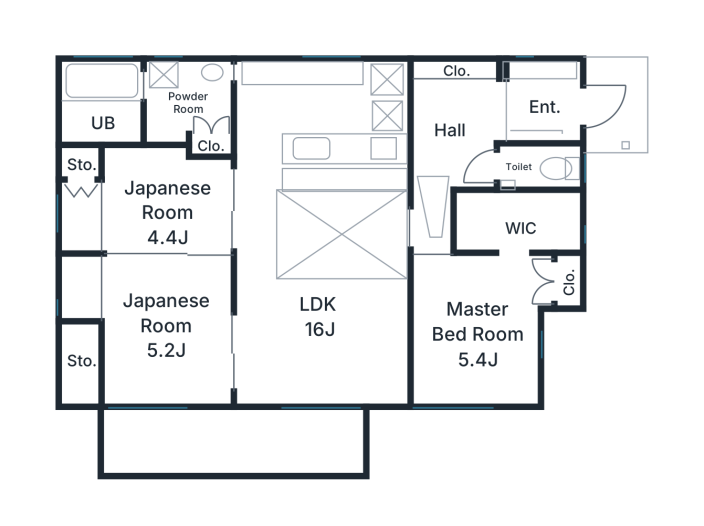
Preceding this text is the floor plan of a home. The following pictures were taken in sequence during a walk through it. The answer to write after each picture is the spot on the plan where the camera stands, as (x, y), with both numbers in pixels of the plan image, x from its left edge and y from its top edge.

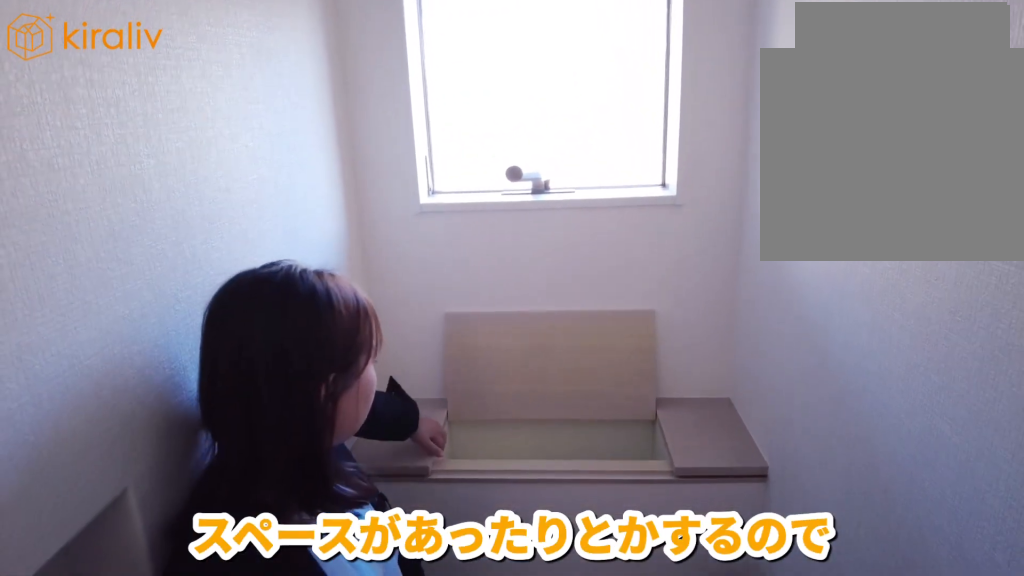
(497, 178)
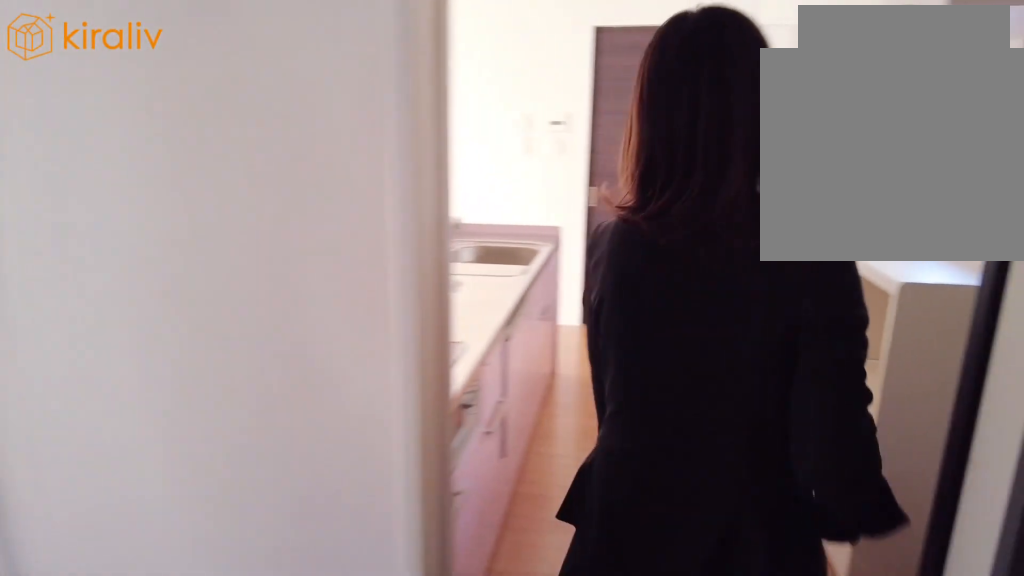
(424, 131)
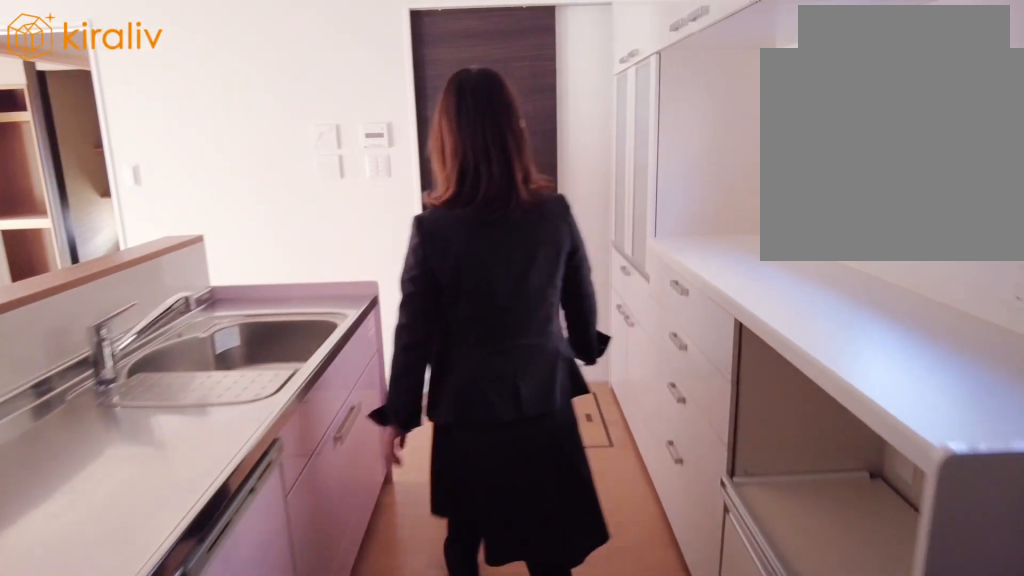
(327, 128)
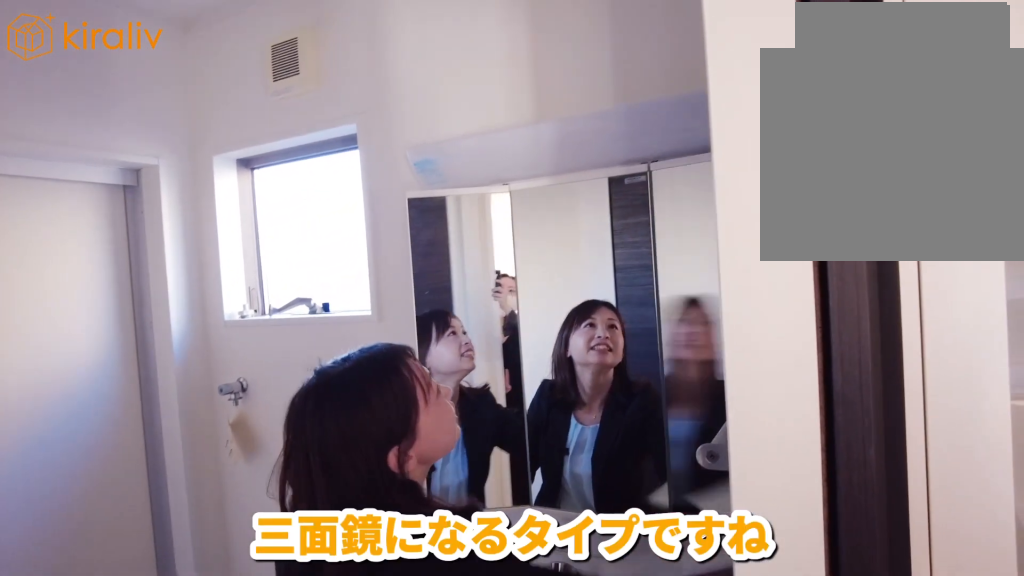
(179, 122)
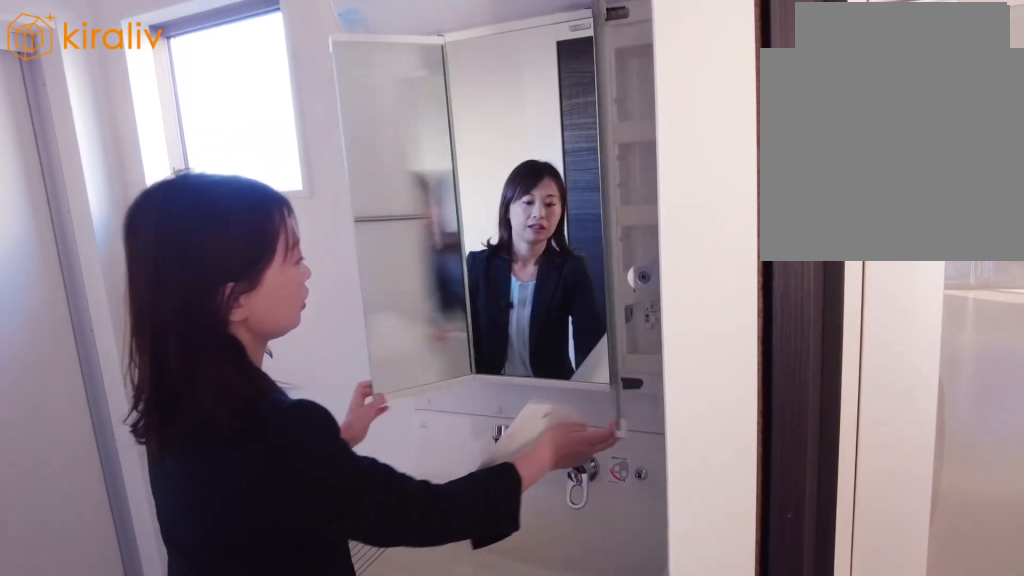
(176, 122)
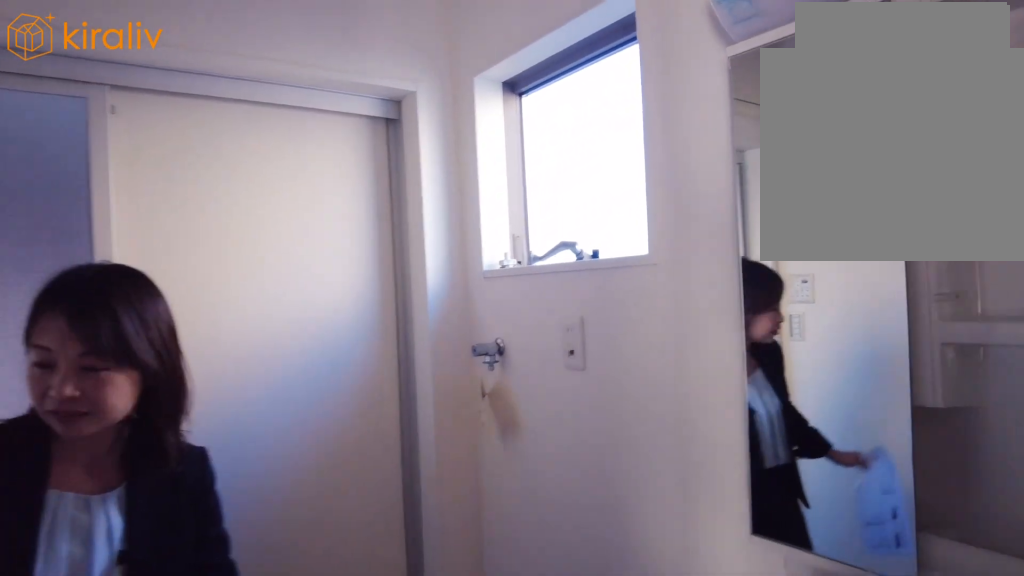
(162, 120)
